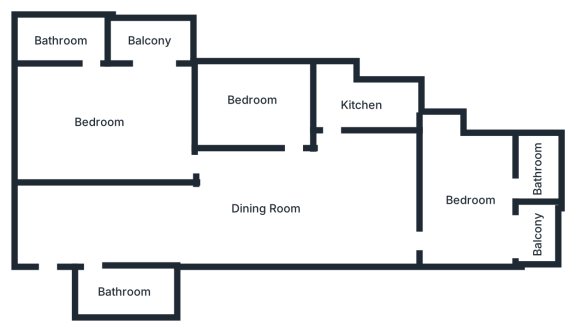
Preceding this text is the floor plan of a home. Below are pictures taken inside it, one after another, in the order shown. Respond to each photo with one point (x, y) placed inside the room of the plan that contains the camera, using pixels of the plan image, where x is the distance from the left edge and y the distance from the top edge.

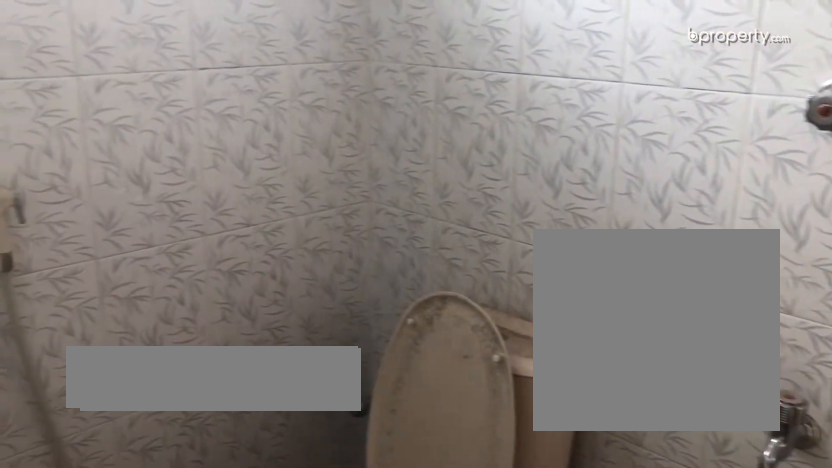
(536, 195)
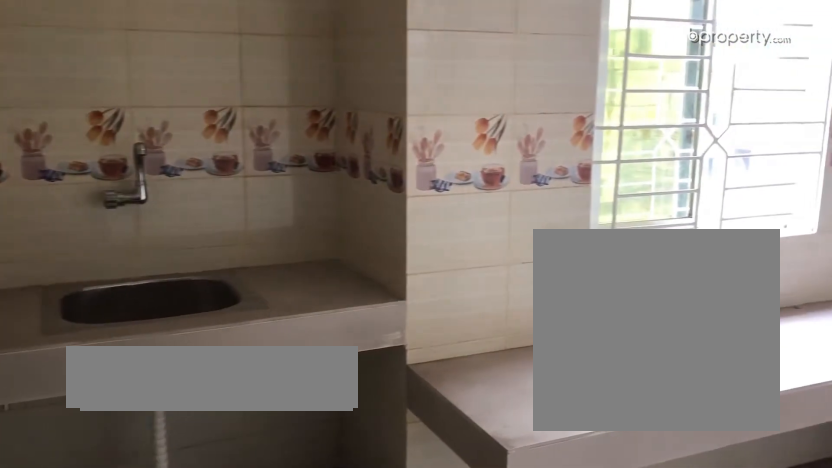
(362, 102)
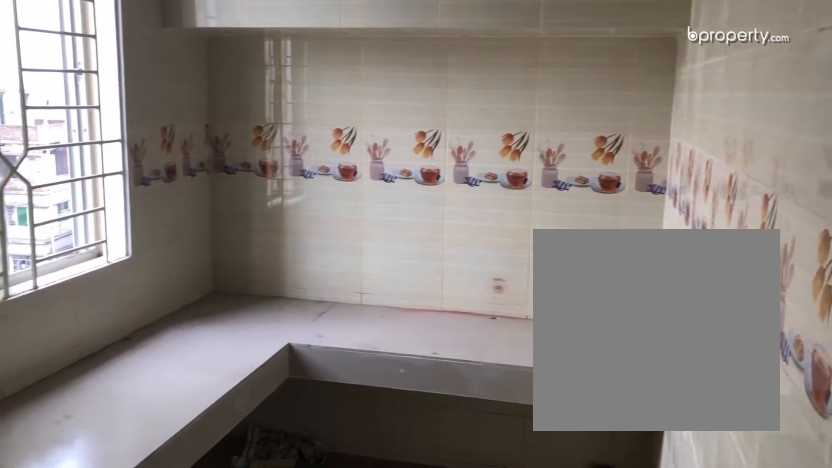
(362, 102)
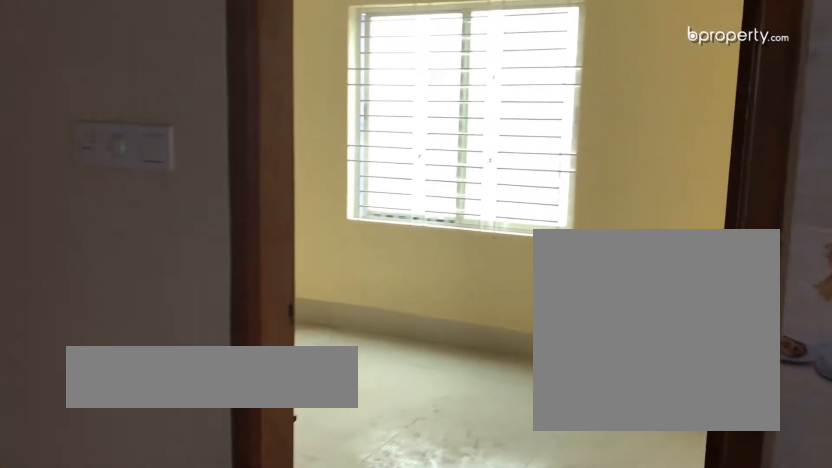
(252, 103)
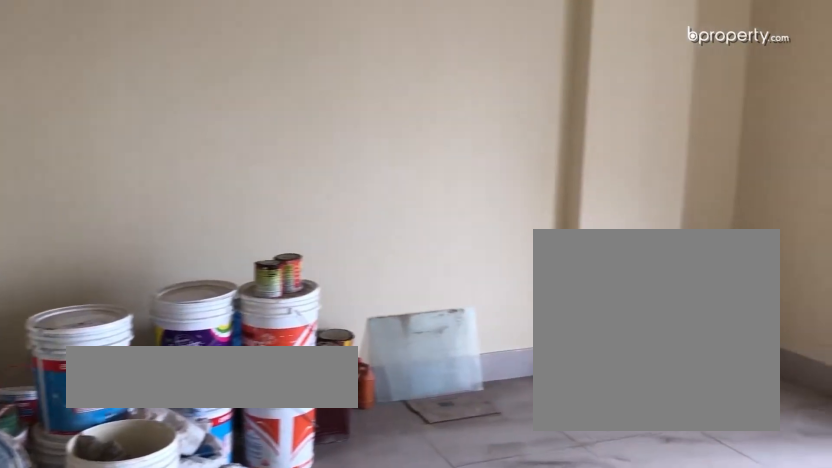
(103, 127)
